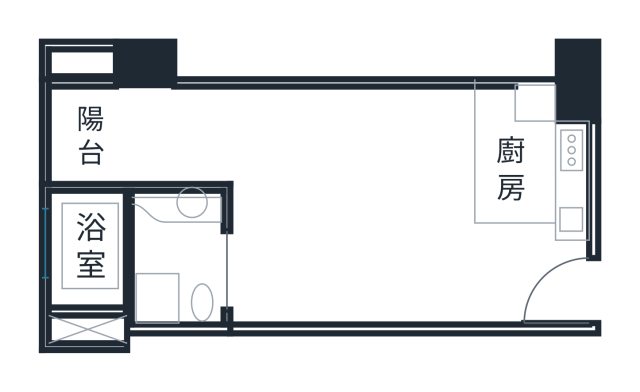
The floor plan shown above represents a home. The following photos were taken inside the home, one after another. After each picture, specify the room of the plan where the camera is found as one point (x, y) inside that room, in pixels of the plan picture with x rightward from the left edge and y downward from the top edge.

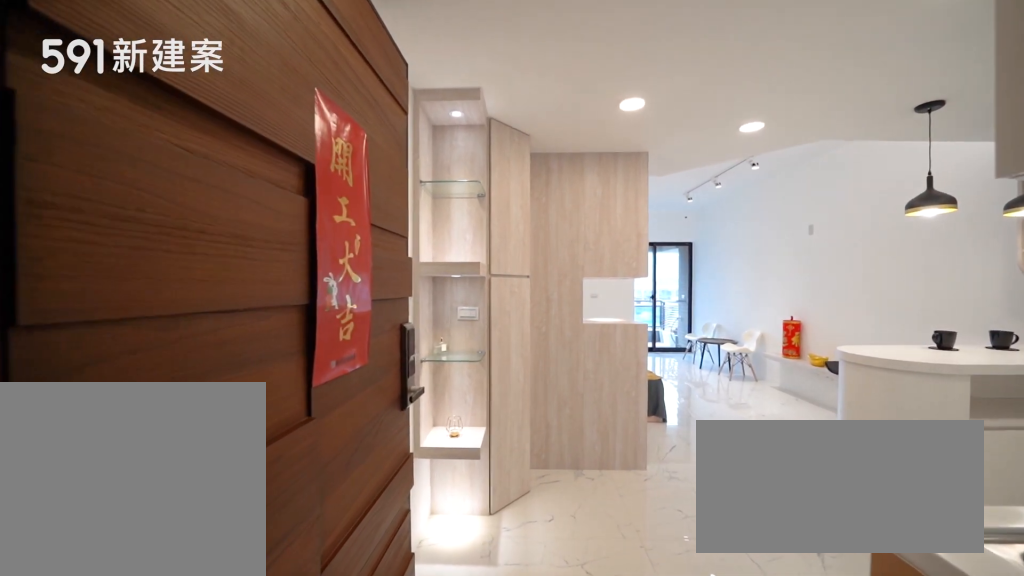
(530, 290)
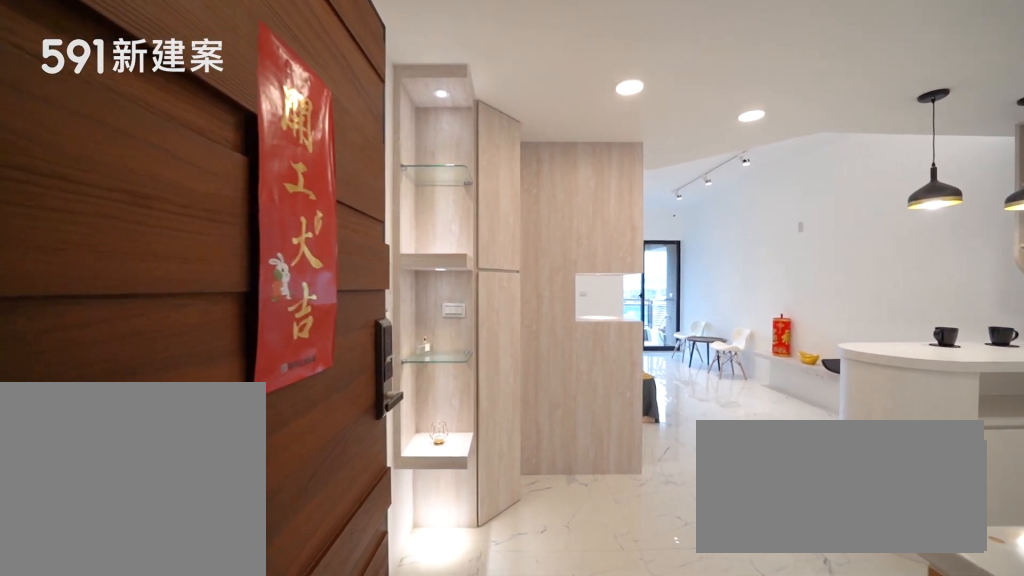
(530, 290)
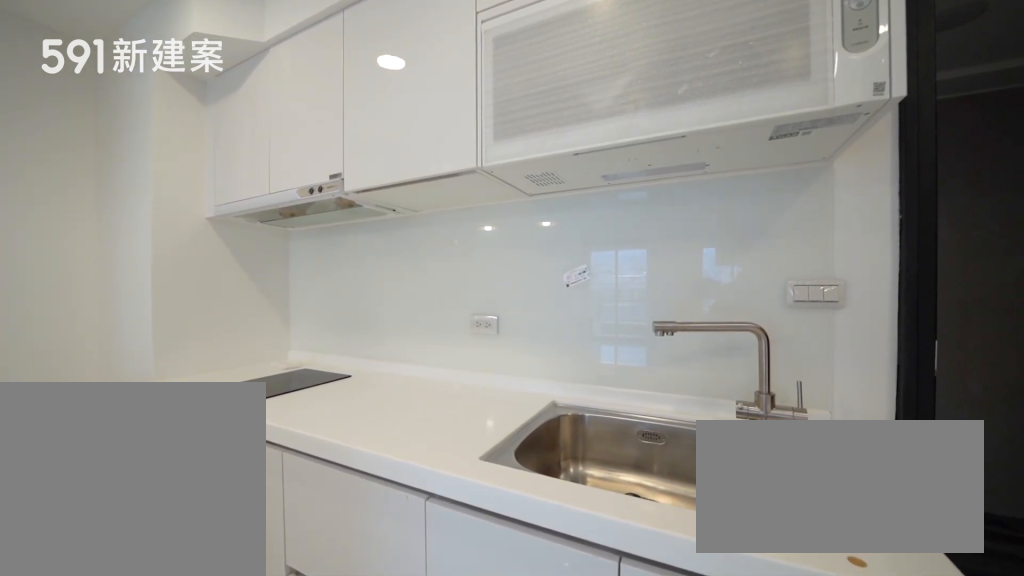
(530, 170)
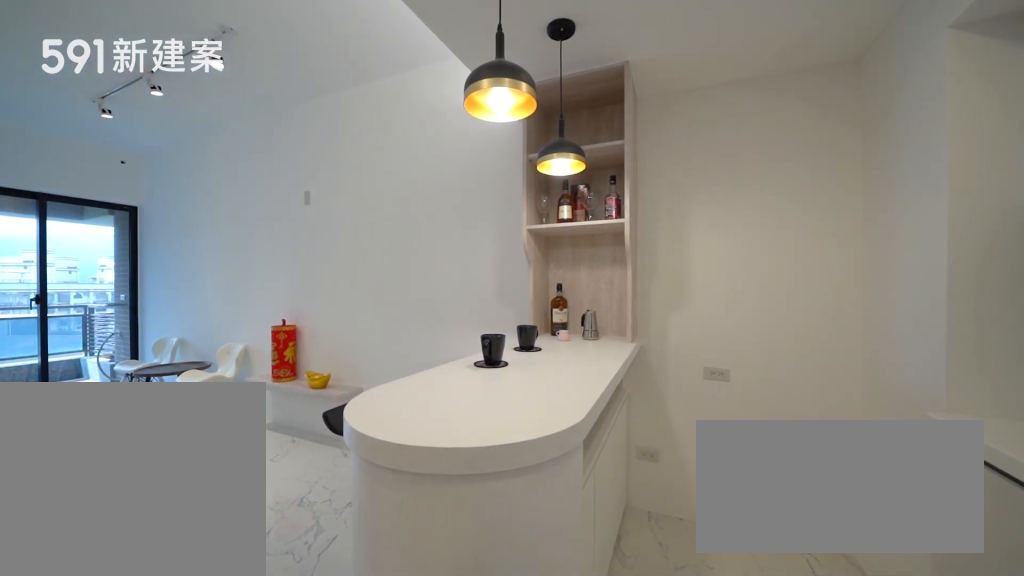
(431, 139)
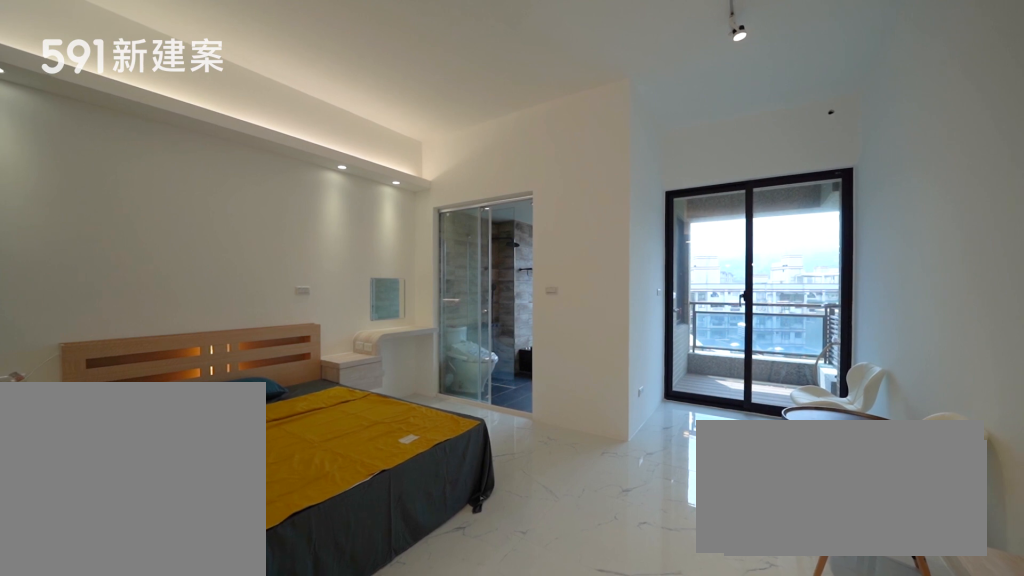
(332, 200)
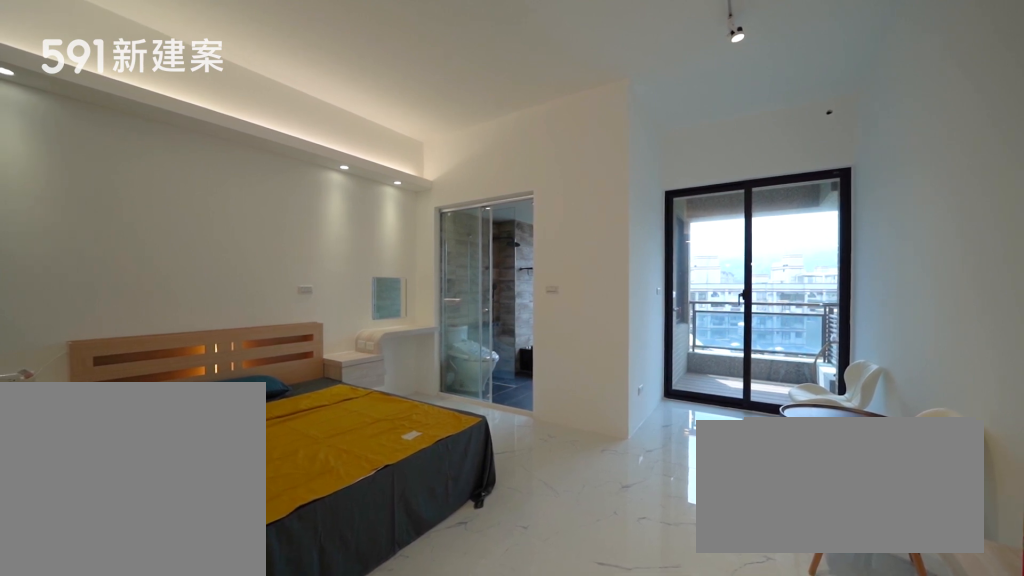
(332, 200)
